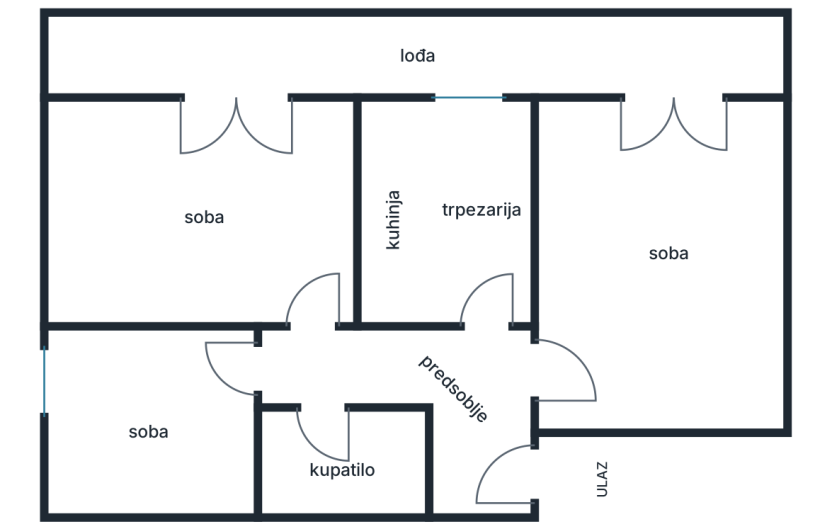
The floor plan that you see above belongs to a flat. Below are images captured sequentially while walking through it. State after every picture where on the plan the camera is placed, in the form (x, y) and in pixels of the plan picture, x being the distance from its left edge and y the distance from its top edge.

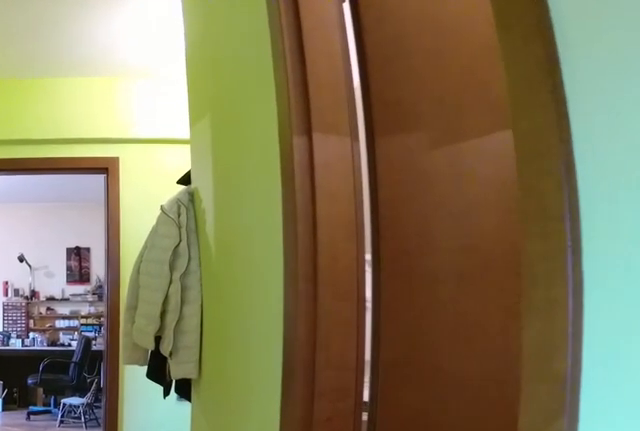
(266, 369)
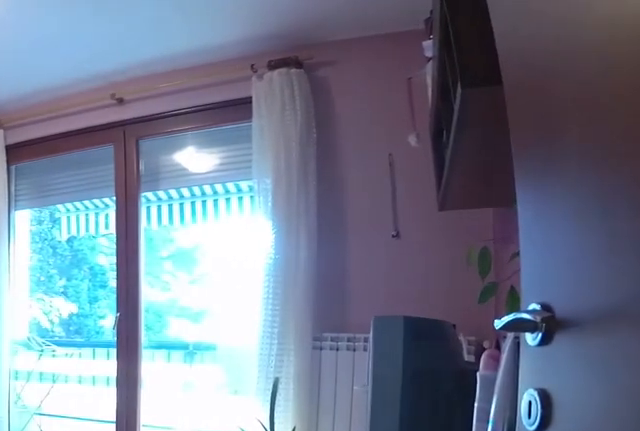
(291, 347)
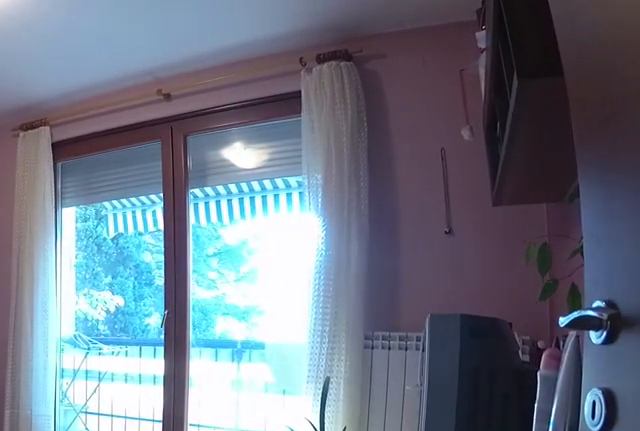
(295, 342)
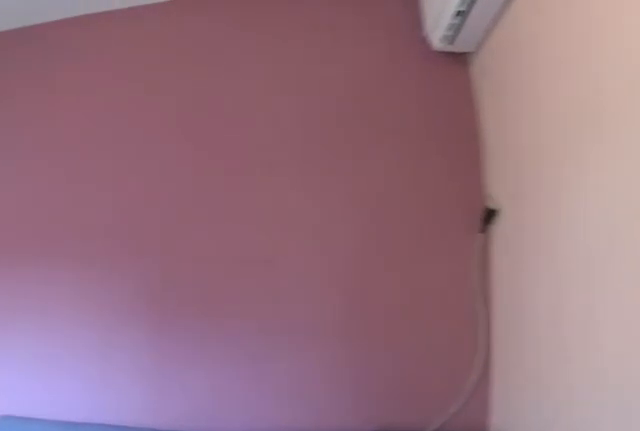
(102, 127)
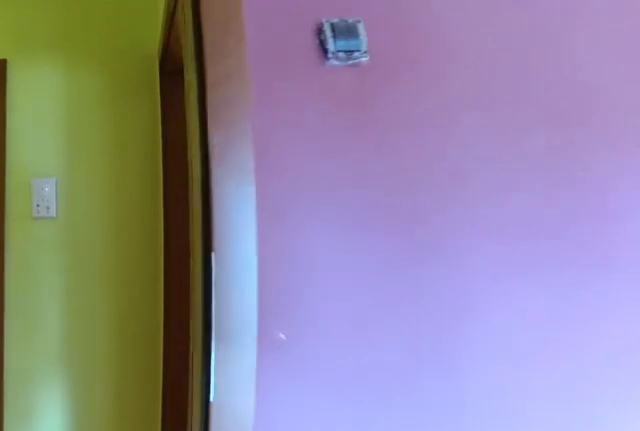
(277, 251)
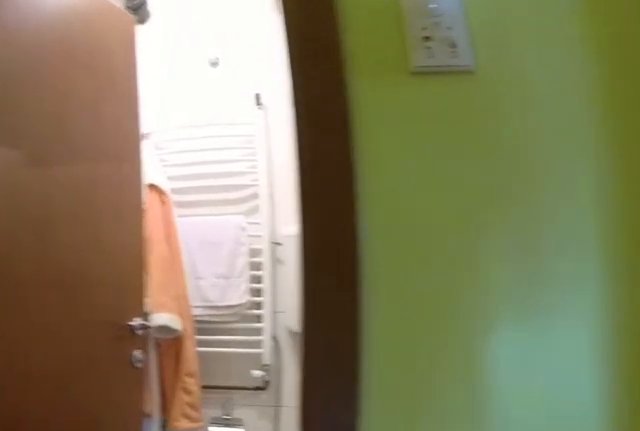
(311, 323)
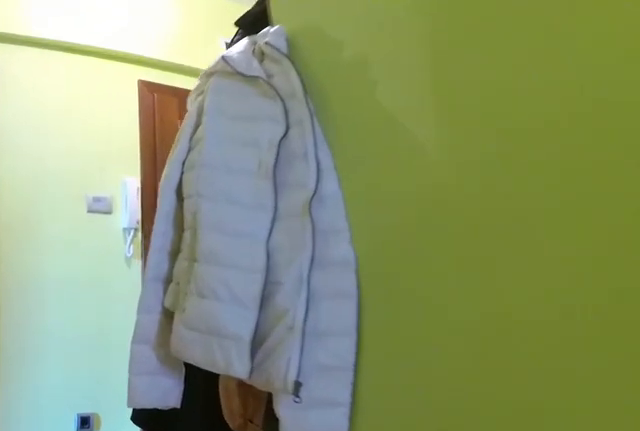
(364, 367)
